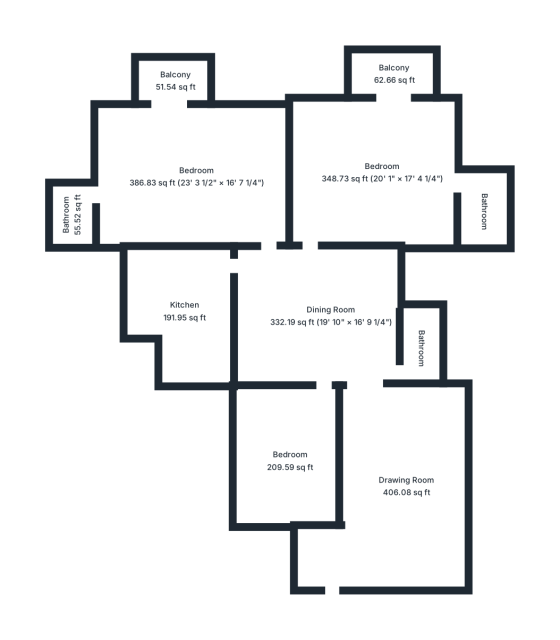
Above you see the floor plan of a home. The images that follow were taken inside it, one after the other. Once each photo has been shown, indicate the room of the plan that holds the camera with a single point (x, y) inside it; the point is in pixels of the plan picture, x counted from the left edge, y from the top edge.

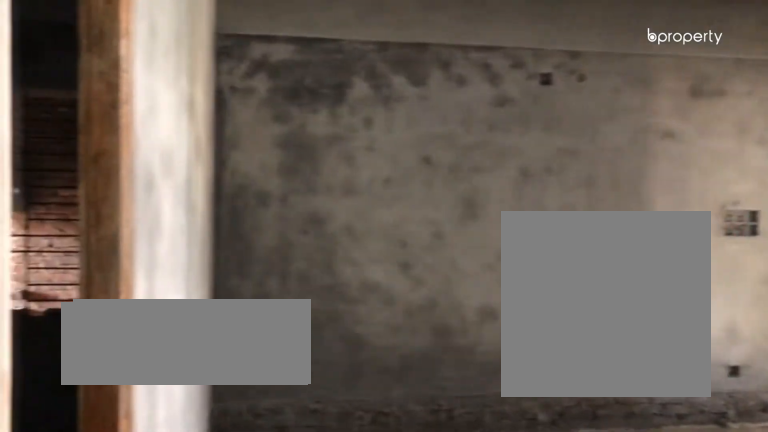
(331, 318)
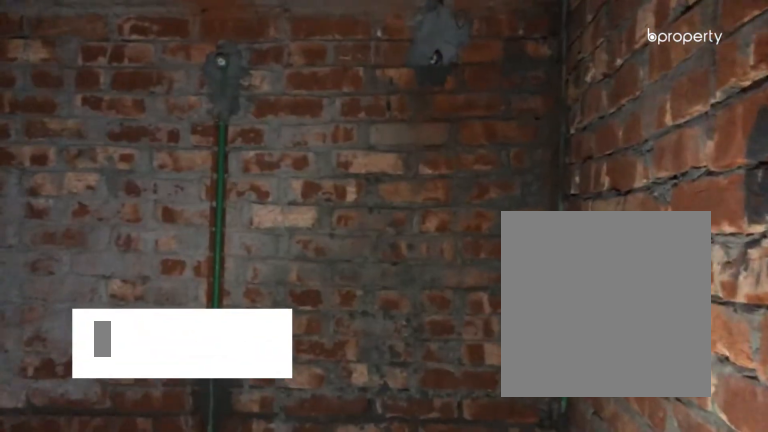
(421, 347)
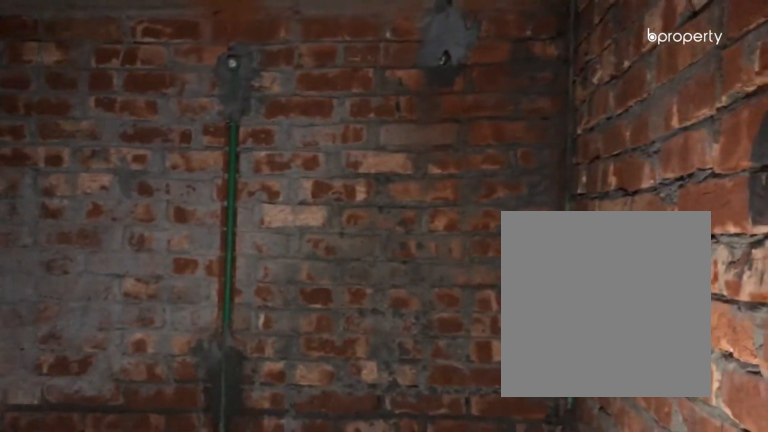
(421, 347)
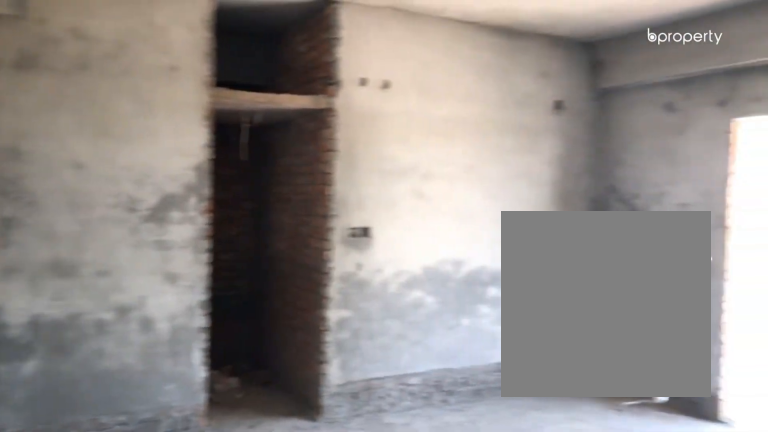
(197, 179)
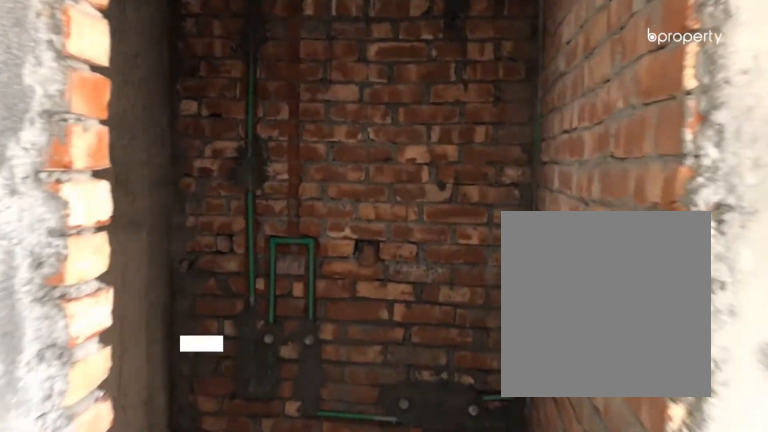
(76, 213)
